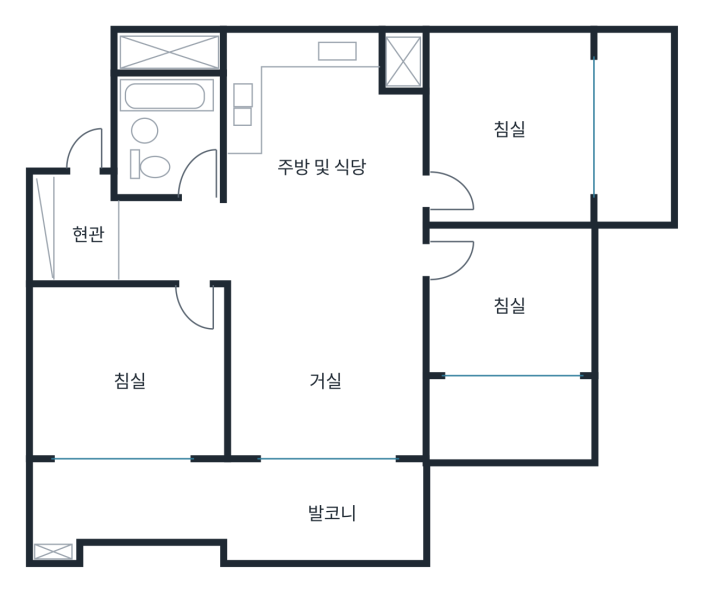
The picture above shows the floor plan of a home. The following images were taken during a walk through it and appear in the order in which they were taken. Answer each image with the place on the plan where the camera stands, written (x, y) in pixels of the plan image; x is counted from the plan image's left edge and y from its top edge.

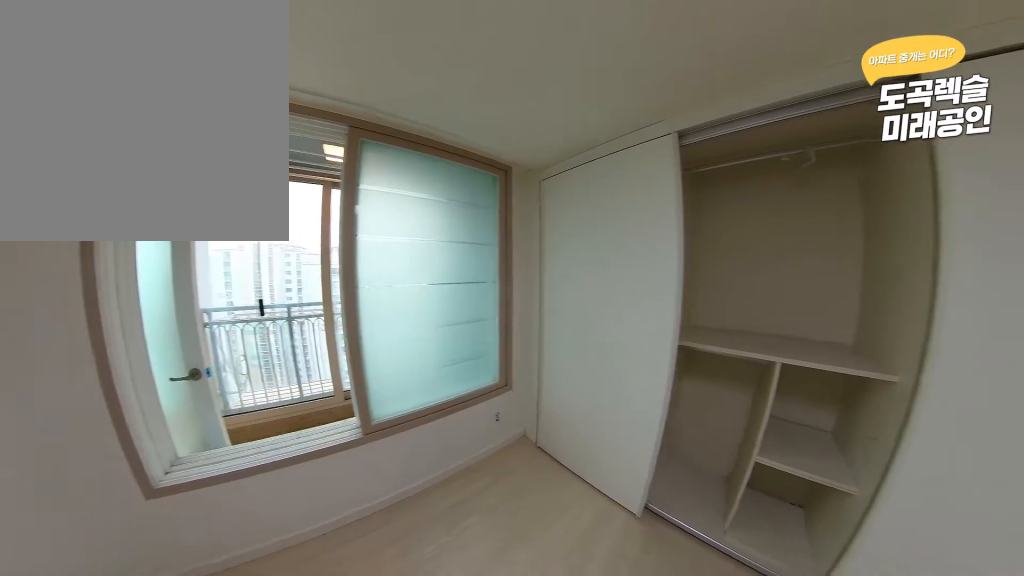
(172, 403)
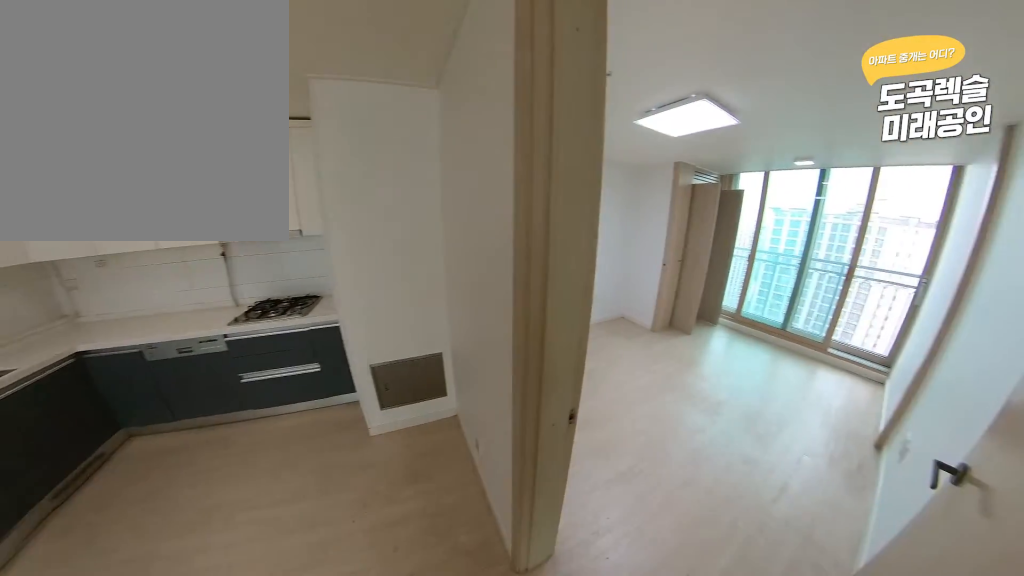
(383, 212)
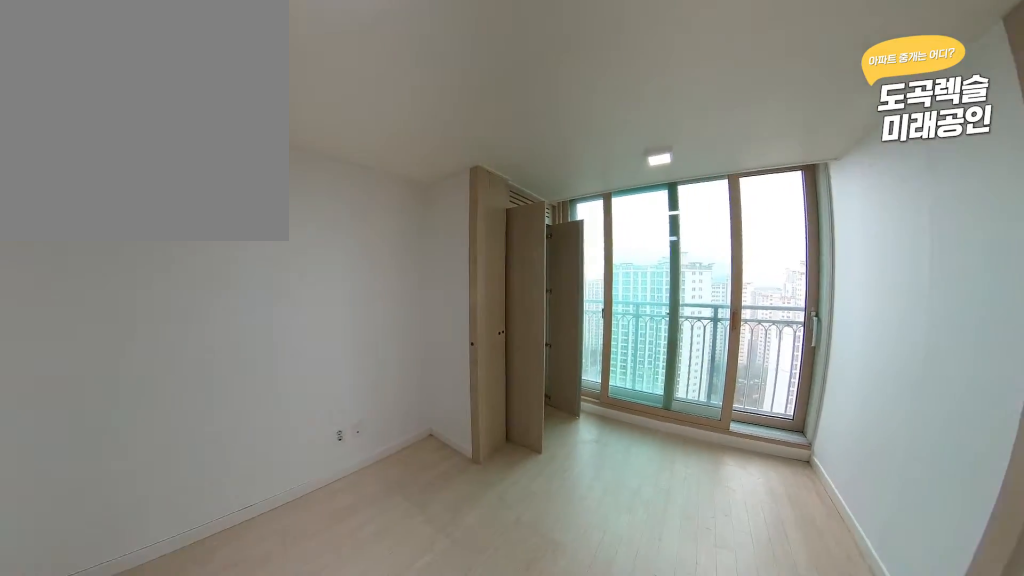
(470, 176)
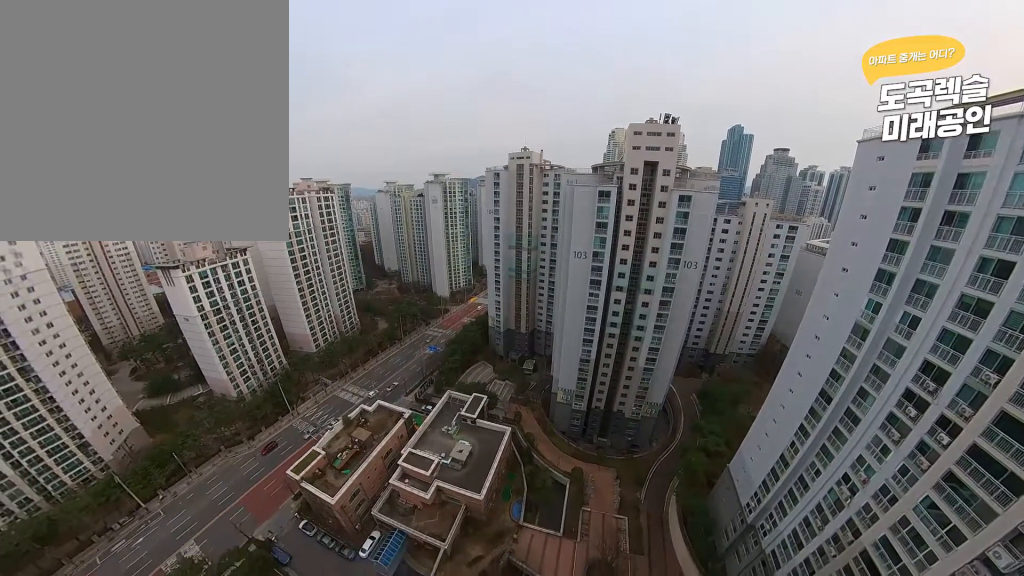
(380, 559)
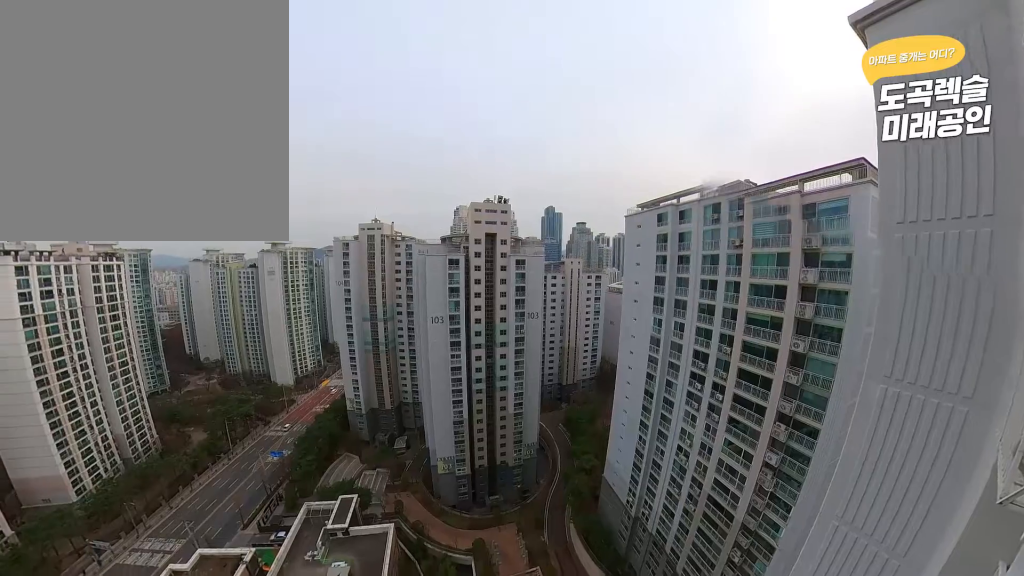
(380, 559)
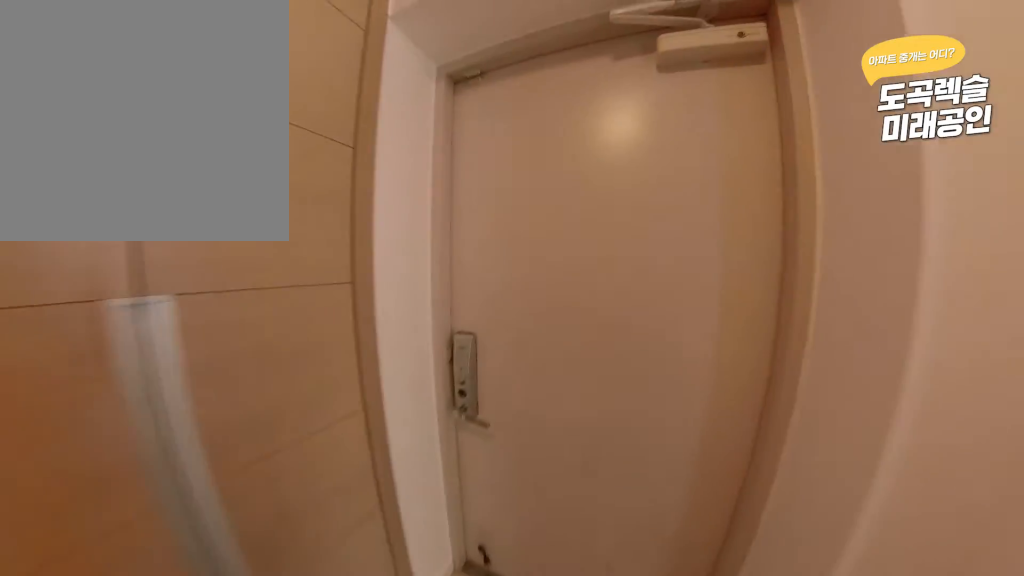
(104, 217)
